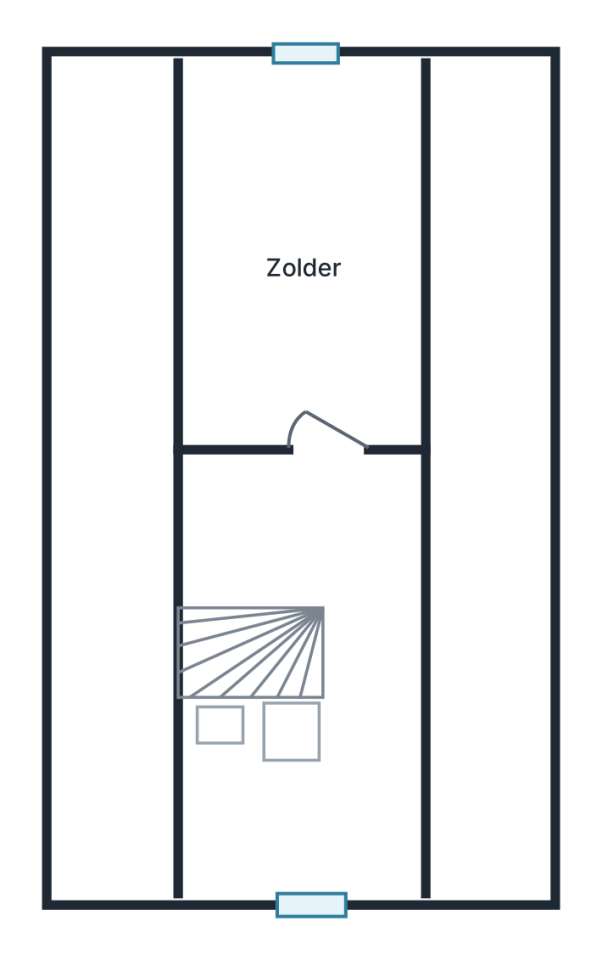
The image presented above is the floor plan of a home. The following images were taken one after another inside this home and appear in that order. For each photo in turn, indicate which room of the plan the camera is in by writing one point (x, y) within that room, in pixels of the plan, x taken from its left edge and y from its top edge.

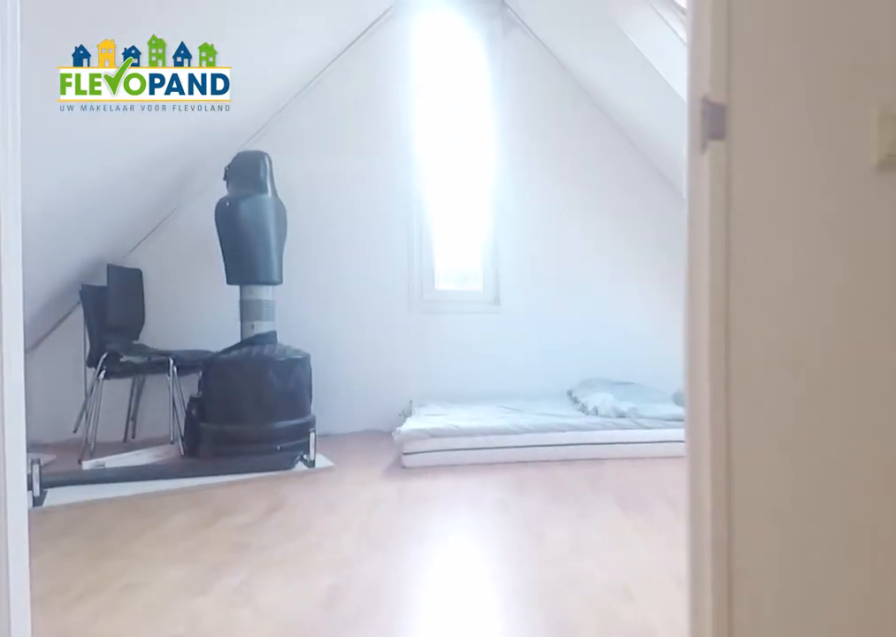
(308, 687)
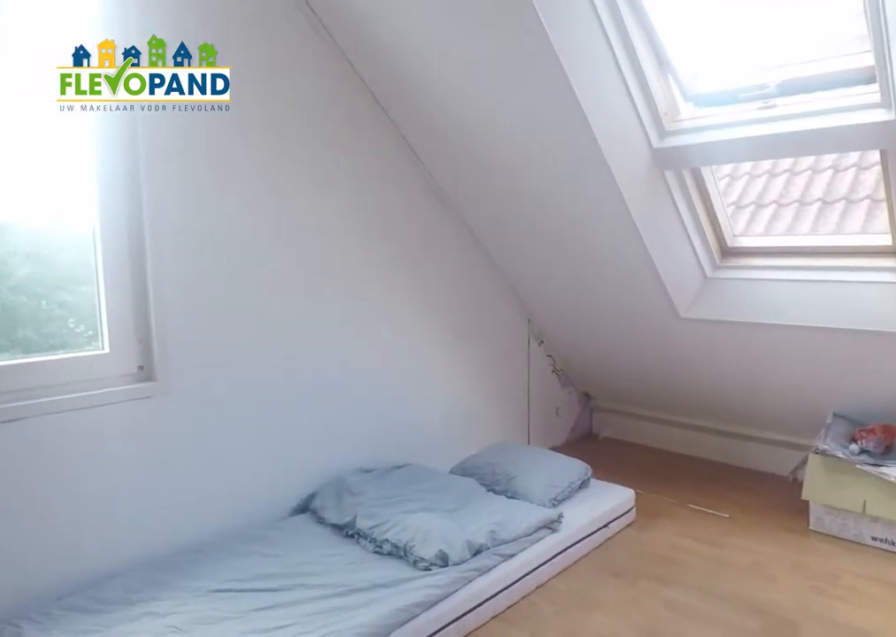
(303, 257)
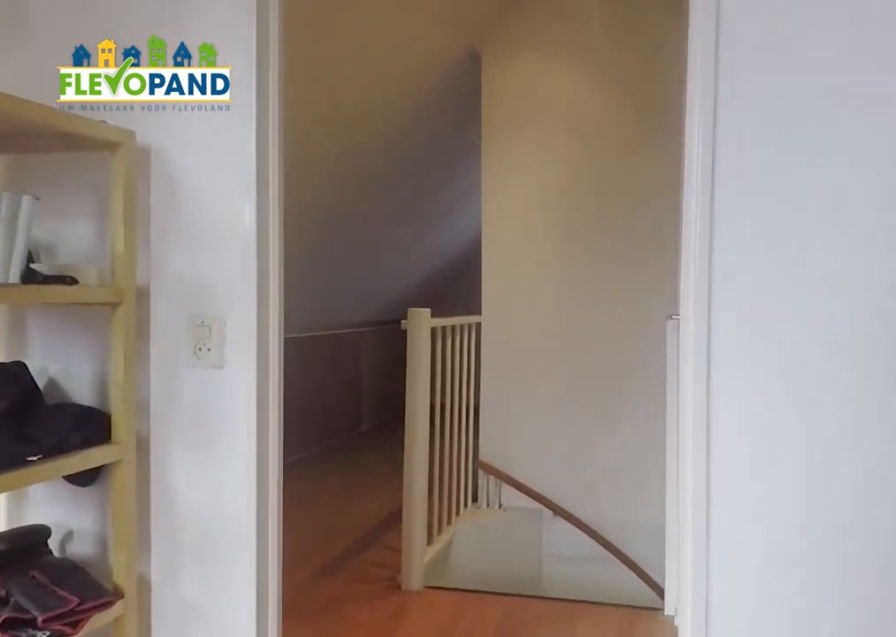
(303, 257)
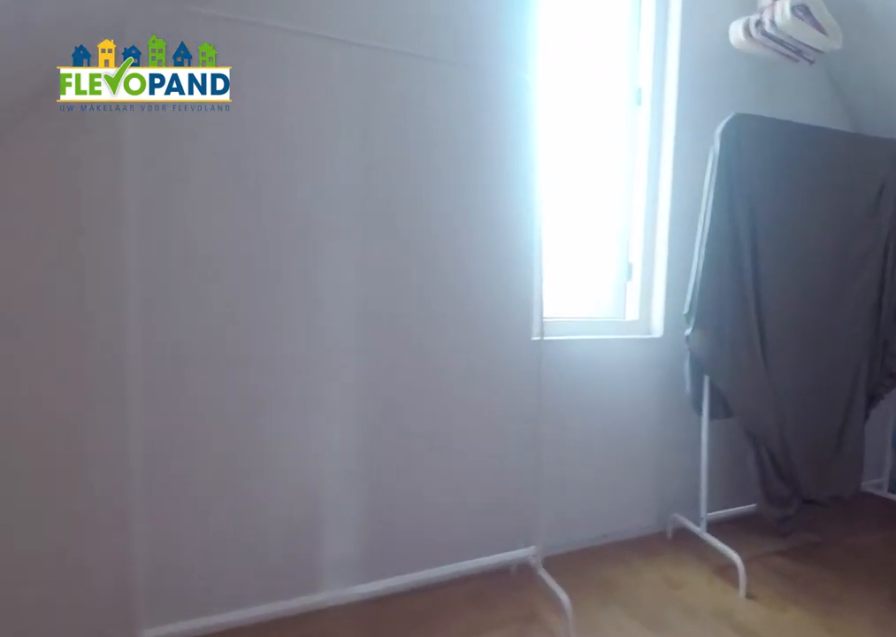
(311, 678)
